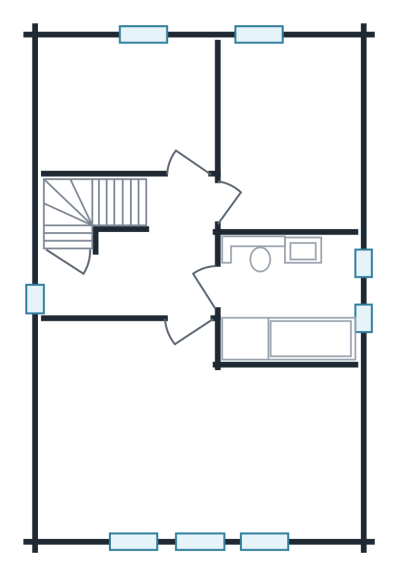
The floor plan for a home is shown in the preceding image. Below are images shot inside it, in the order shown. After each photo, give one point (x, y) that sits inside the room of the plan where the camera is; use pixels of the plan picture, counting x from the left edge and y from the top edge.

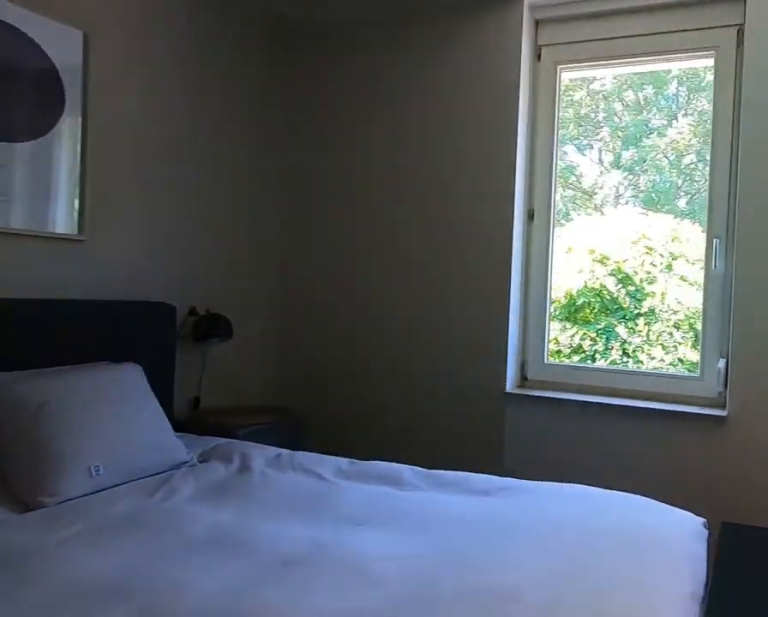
(189, 437)
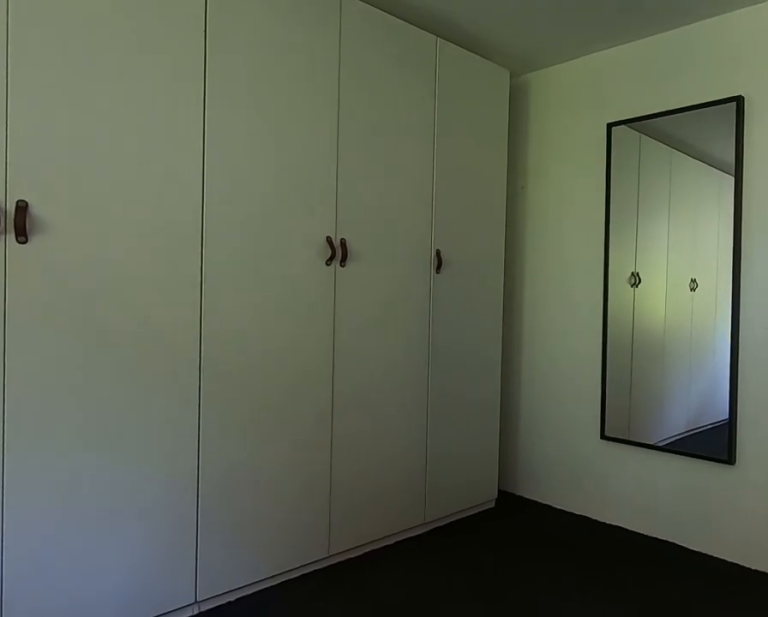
(189, 437)
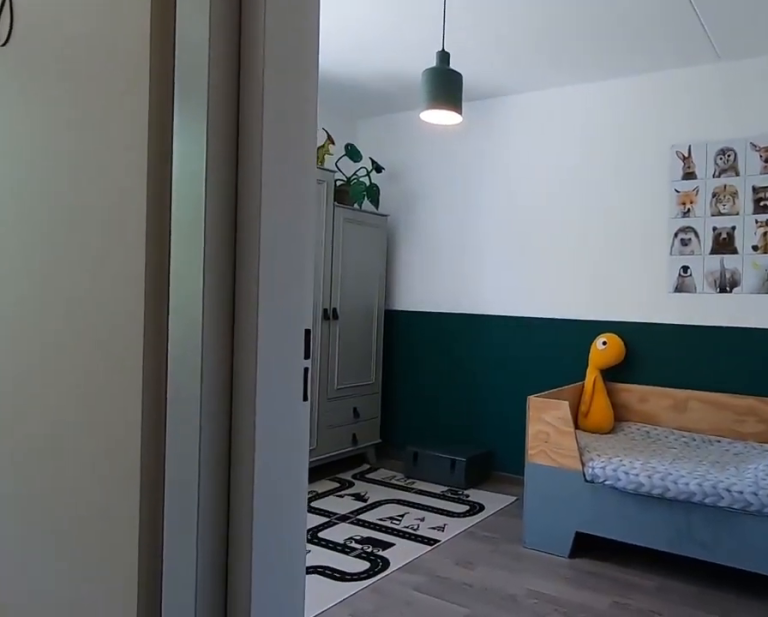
(143, 260)
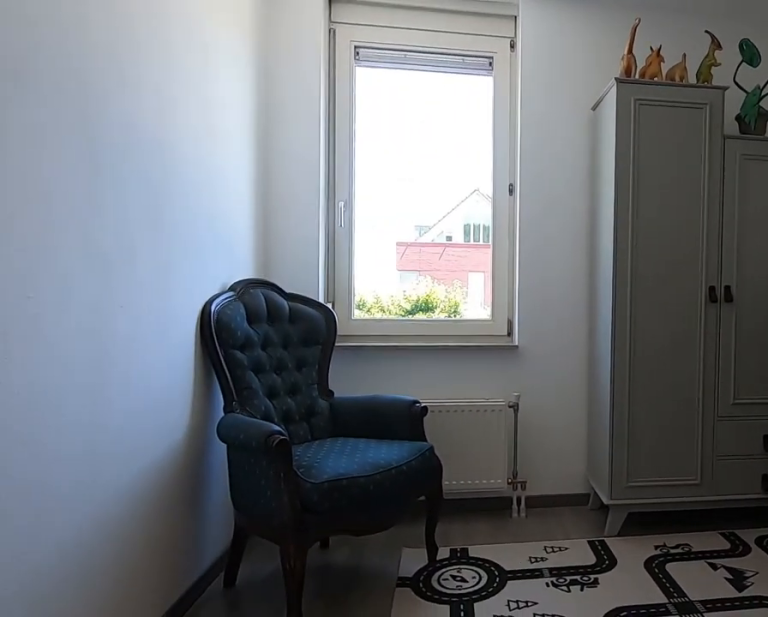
(287, 135)
